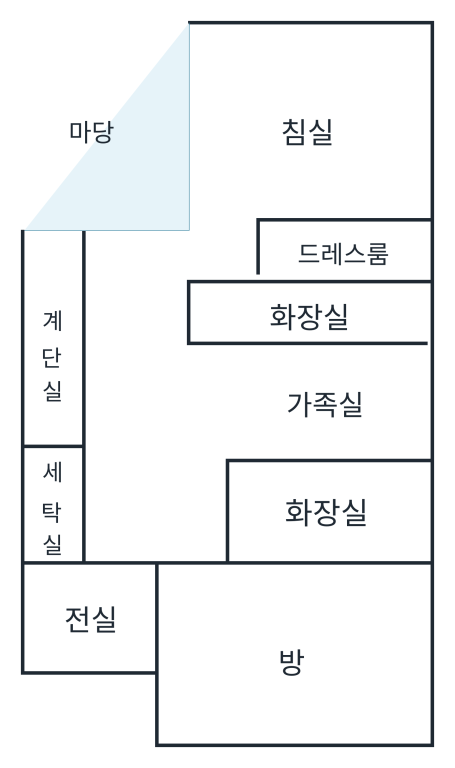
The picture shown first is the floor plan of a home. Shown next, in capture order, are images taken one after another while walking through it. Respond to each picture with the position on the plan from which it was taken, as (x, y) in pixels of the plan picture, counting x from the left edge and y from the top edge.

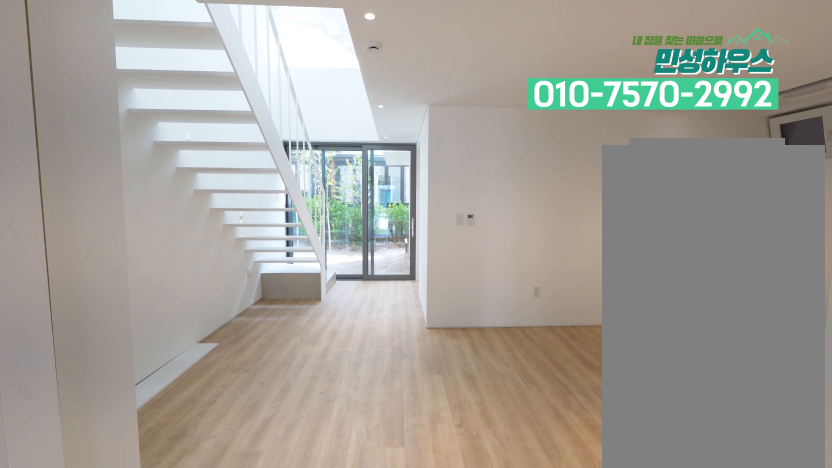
(122, 537)
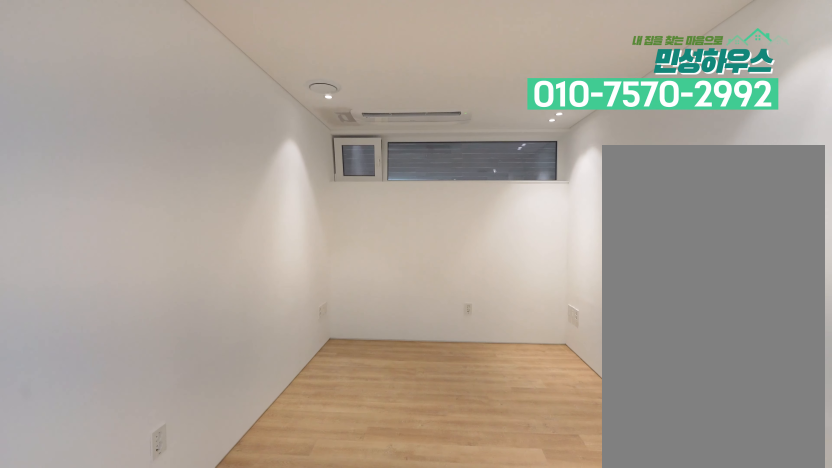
(164, 436)
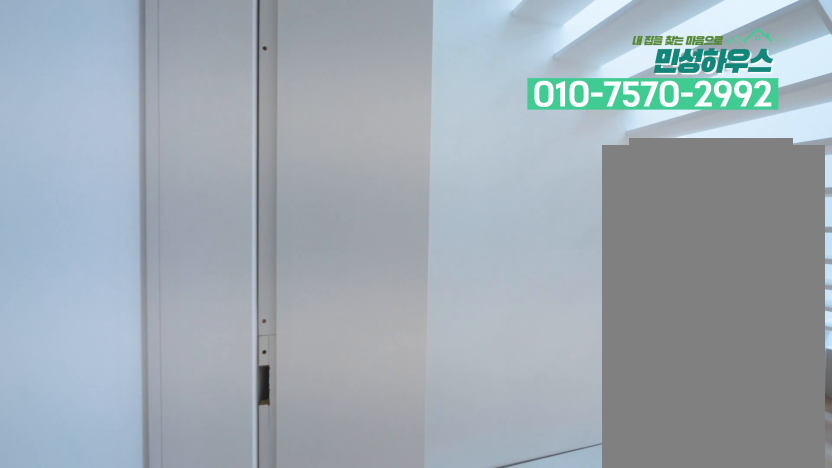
(101, 530)
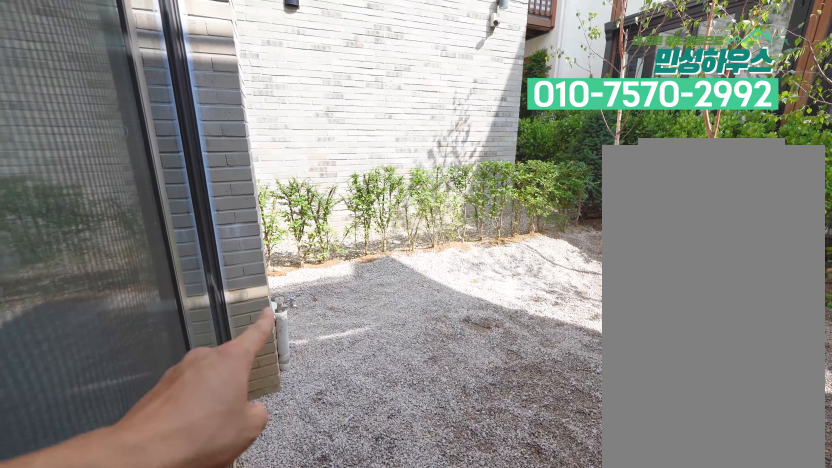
(153, 264)
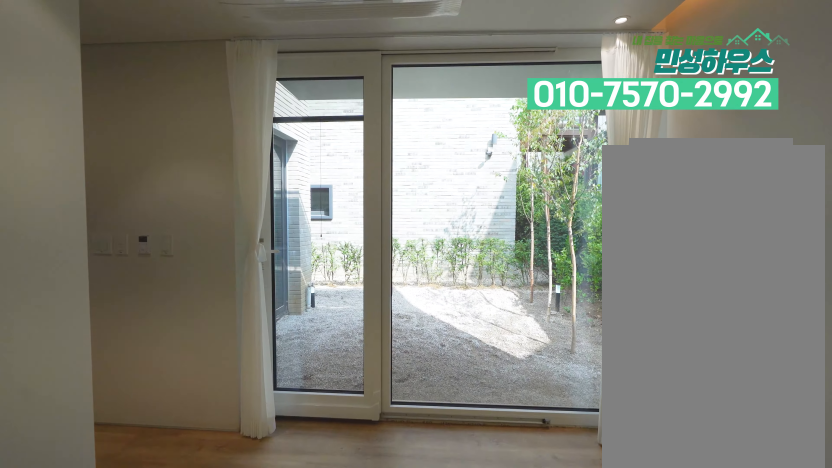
(310, 92)
